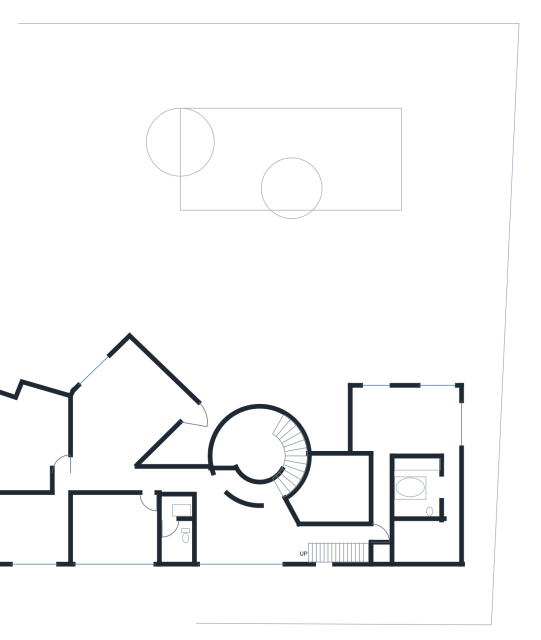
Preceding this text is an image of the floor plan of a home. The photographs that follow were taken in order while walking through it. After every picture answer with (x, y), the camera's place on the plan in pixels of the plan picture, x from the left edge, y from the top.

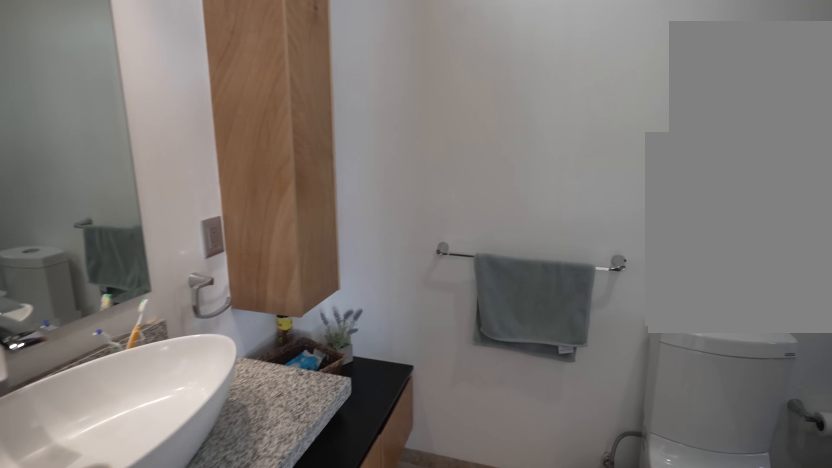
(161, 525)
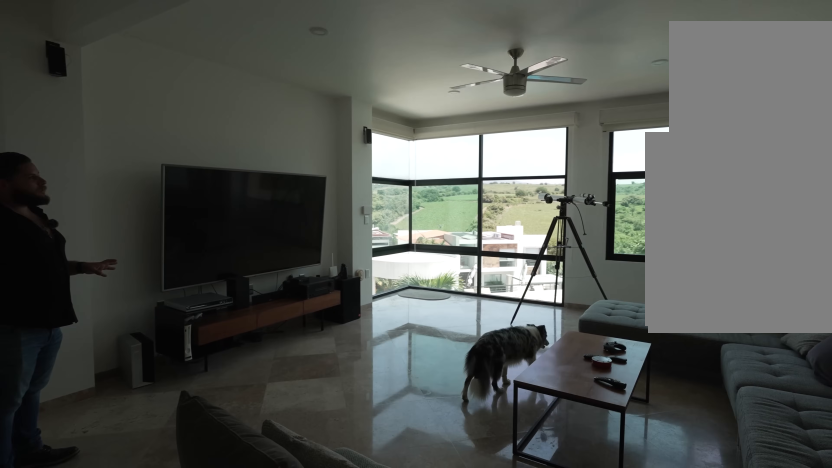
(112, 445)
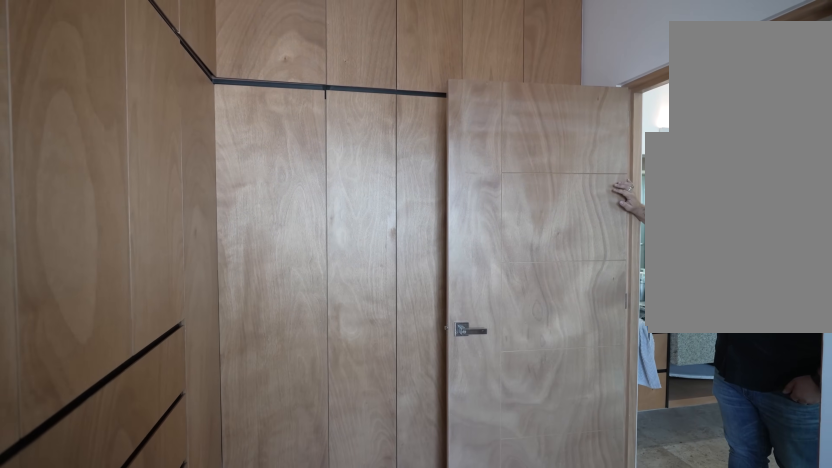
(422, 544)
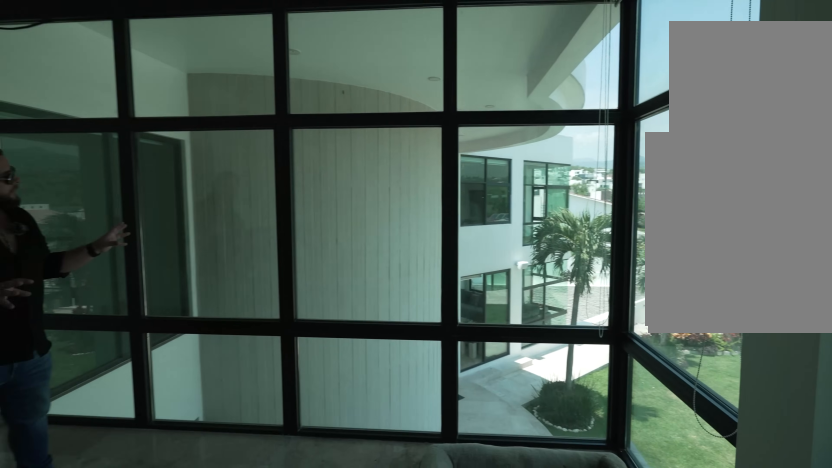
(396, 400)
